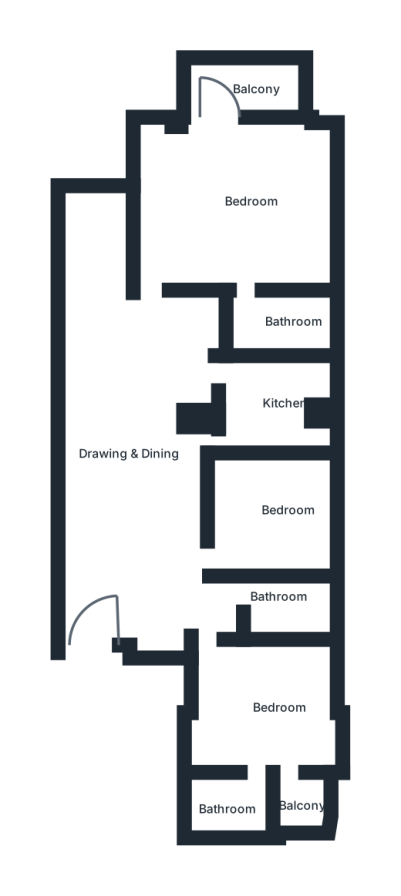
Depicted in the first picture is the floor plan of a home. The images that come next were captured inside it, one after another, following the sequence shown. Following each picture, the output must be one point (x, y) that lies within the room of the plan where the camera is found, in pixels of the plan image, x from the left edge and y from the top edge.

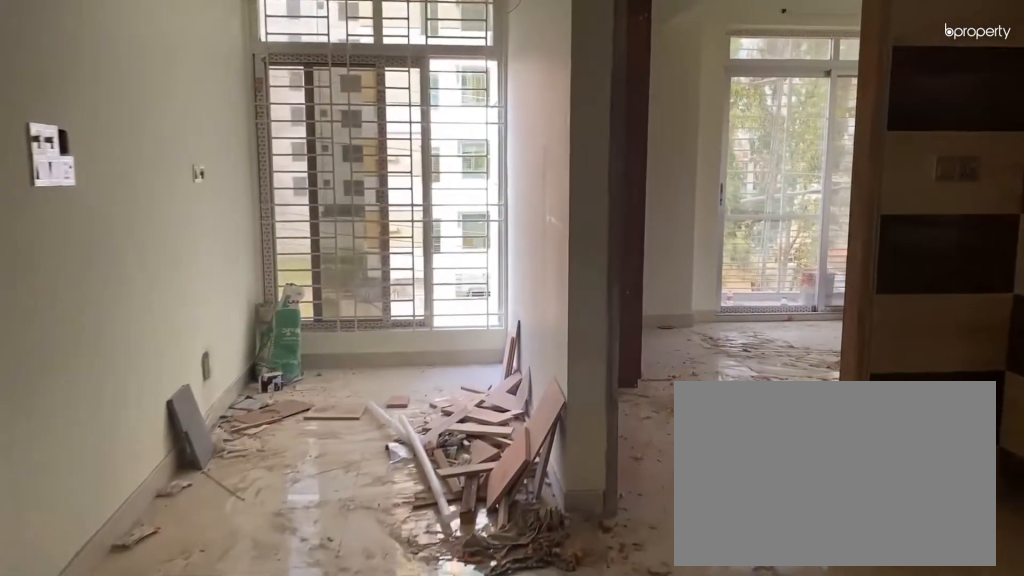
(134, 495)
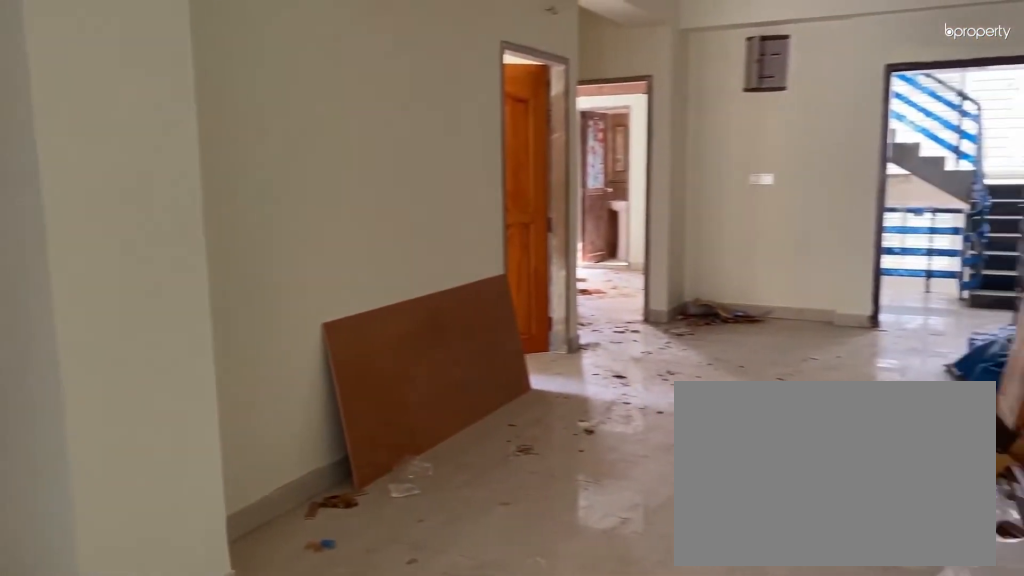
(134, 495)
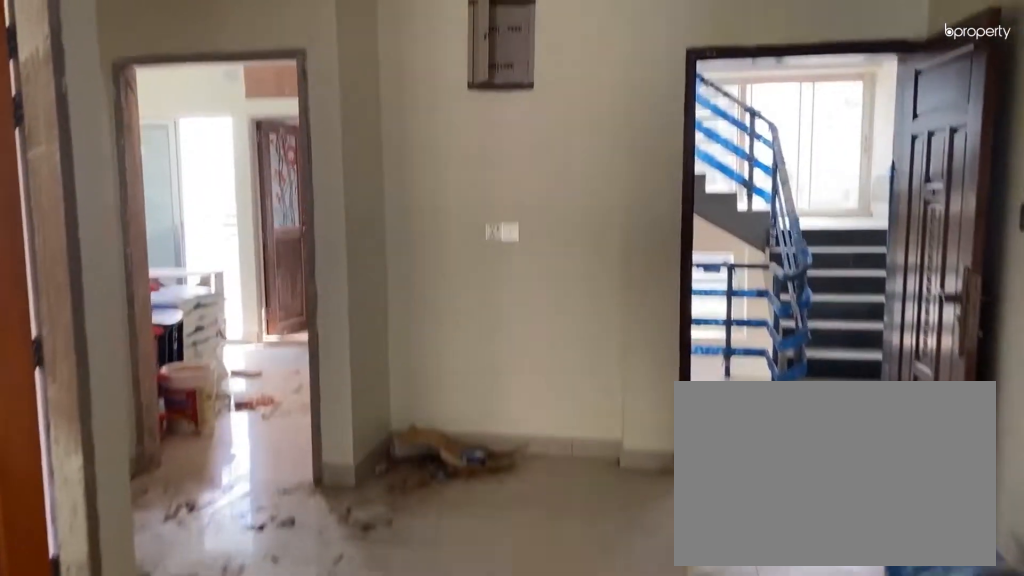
(134, 495)
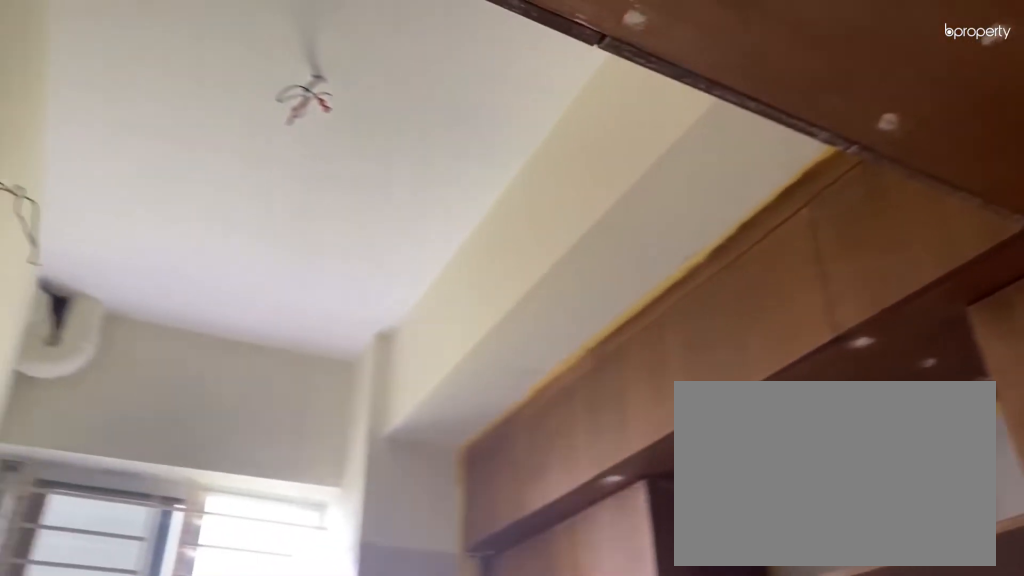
(269, 395)
